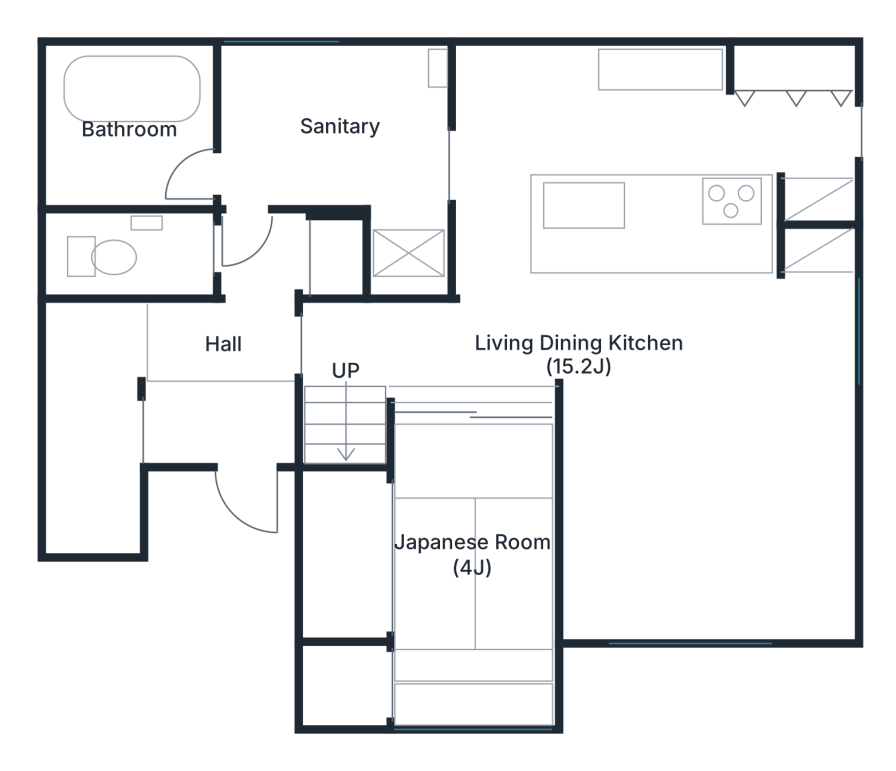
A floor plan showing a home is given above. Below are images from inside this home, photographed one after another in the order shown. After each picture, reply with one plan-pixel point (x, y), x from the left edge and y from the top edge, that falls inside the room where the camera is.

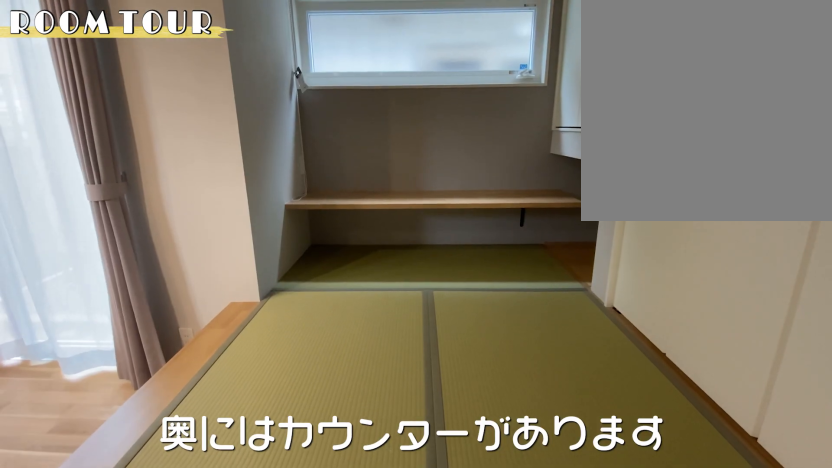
(475, 578)
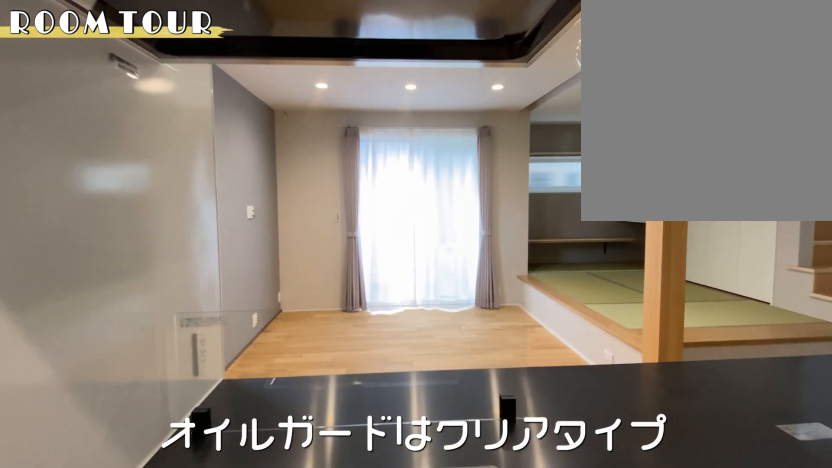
(667, 135)
